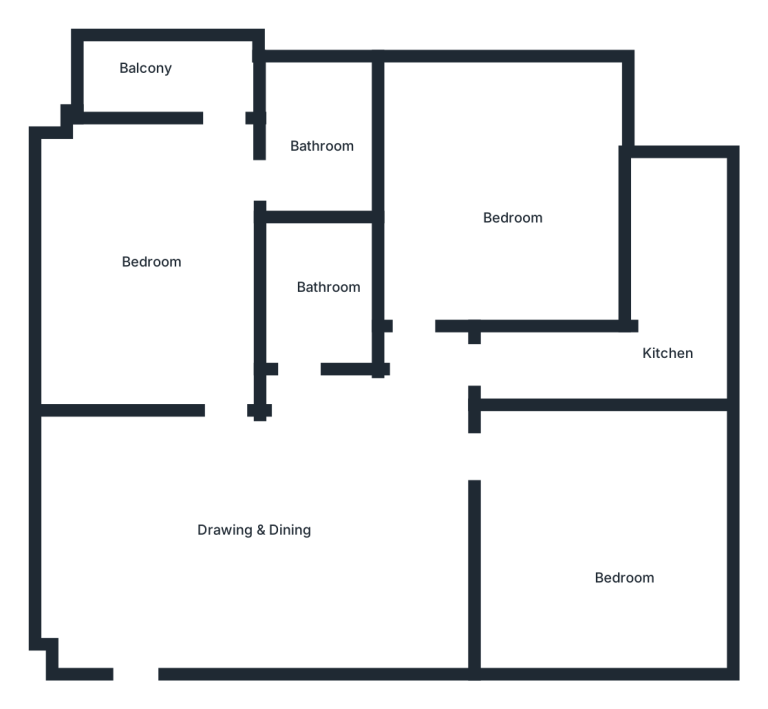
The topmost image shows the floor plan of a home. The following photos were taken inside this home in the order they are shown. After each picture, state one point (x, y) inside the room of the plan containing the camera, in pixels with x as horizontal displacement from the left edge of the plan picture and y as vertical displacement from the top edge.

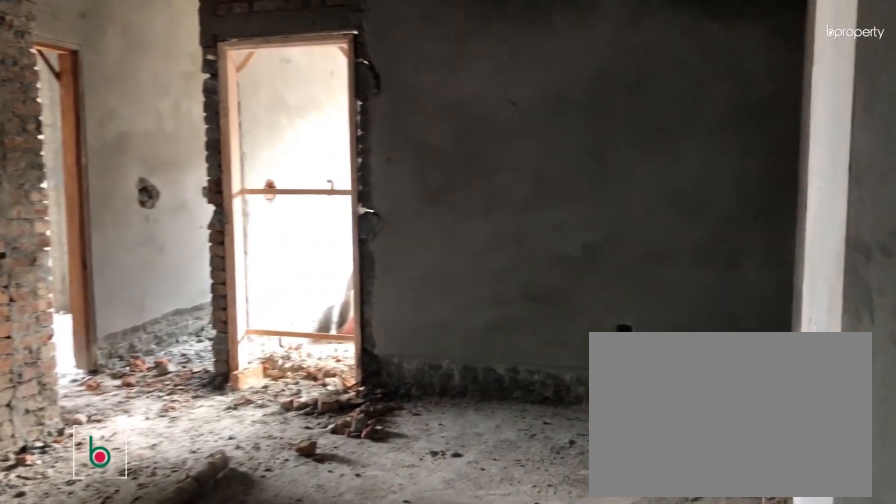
(264, 520)
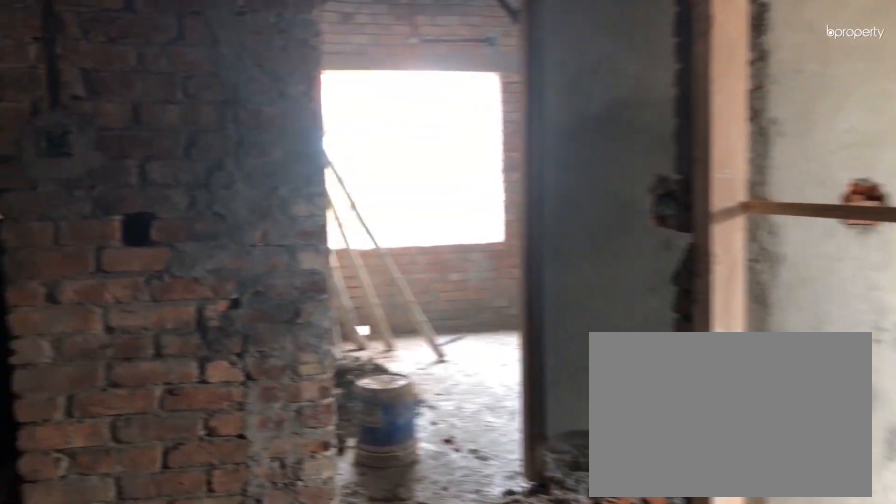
(244, 512)
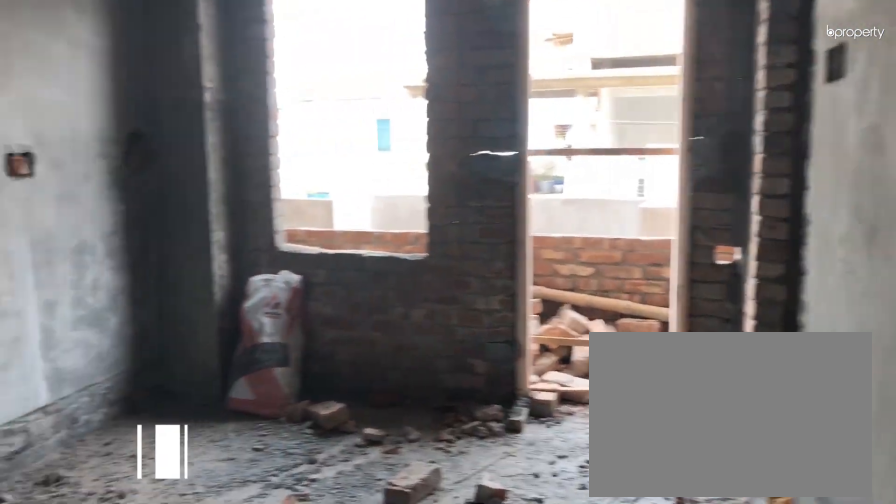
(145, 212)
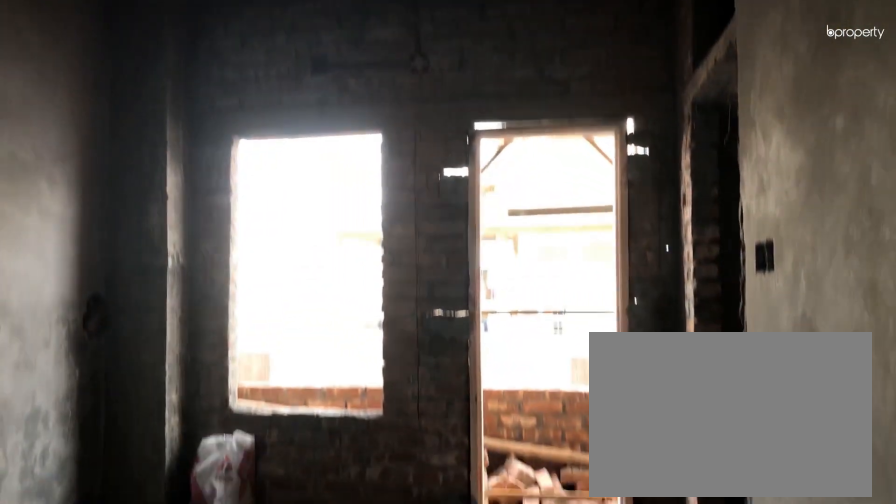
(145, 212)
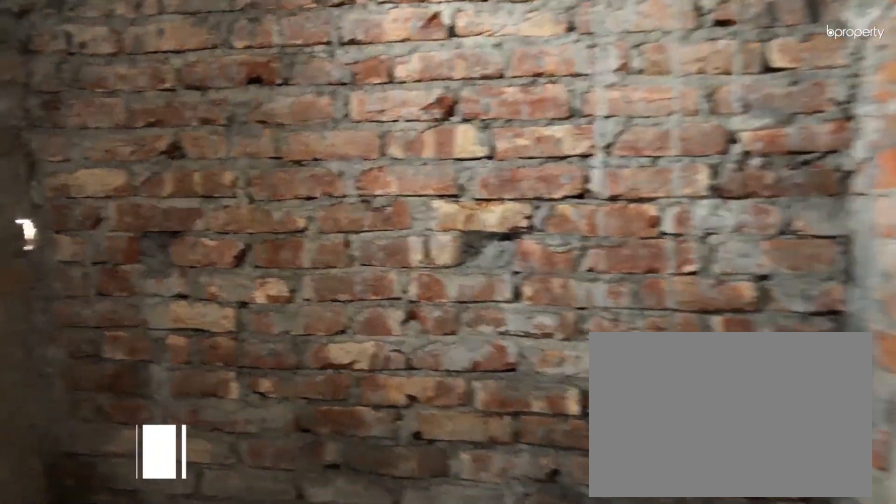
(318, 148)
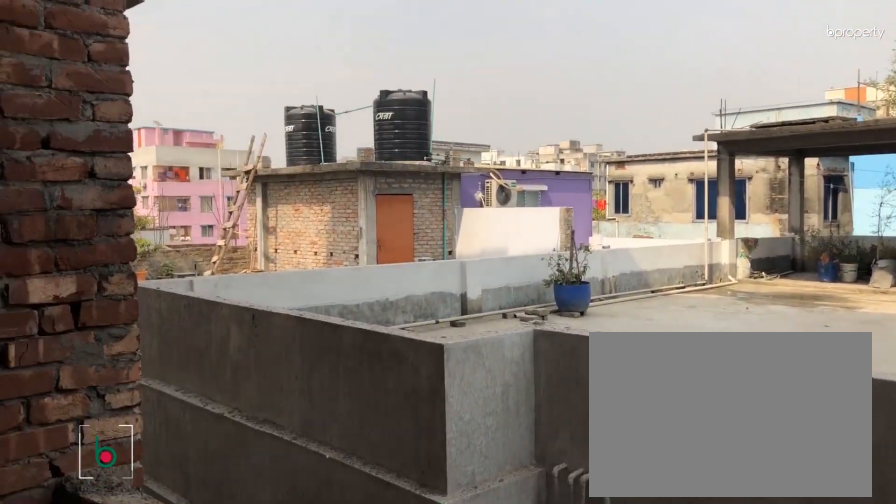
(193, 71)
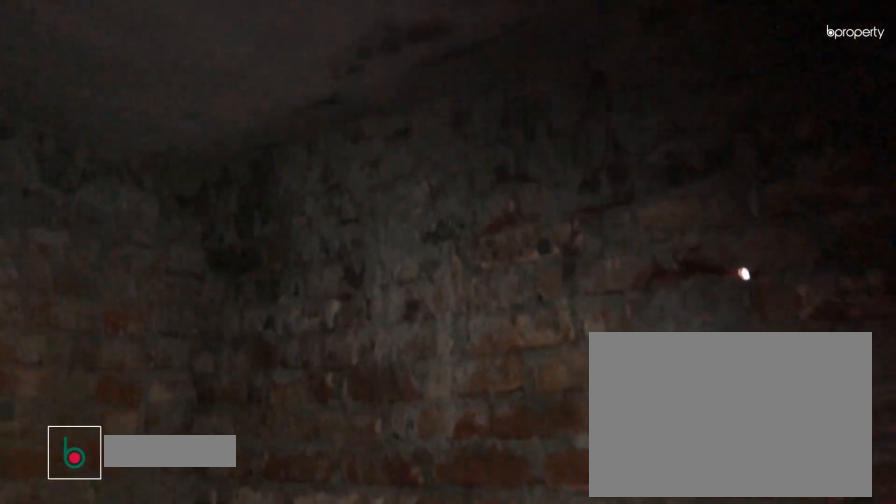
(313, 299)
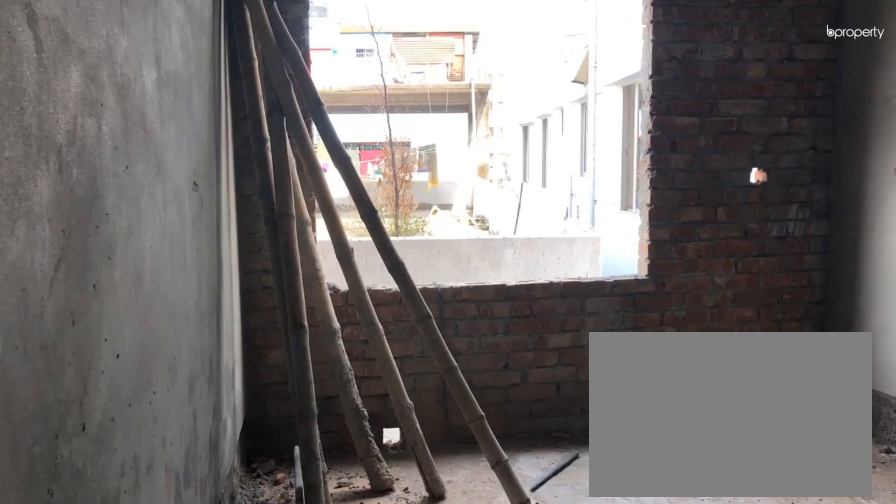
(485, 187)
